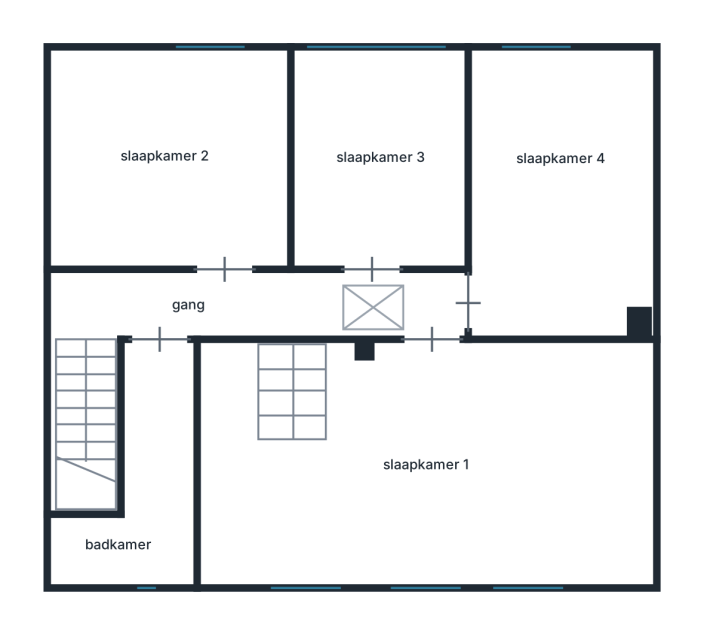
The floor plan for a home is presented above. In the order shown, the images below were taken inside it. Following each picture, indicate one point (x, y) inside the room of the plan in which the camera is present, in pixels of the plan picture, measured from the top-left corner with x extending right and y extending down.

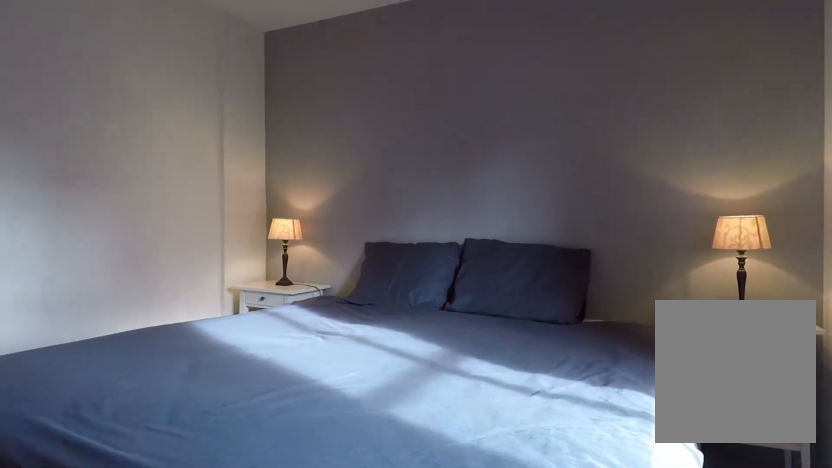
(171, 161)
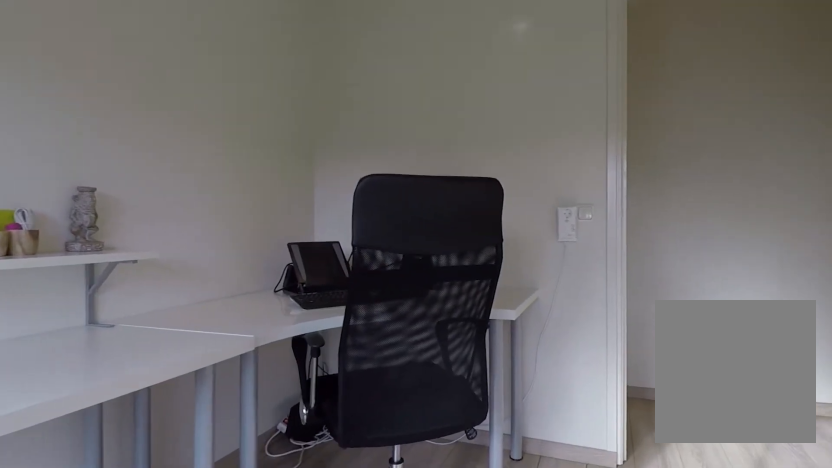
(376, 124)
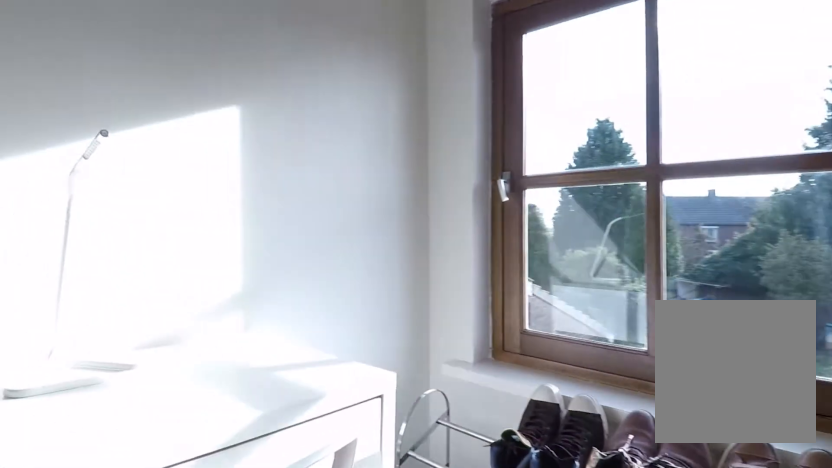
(566, 135)
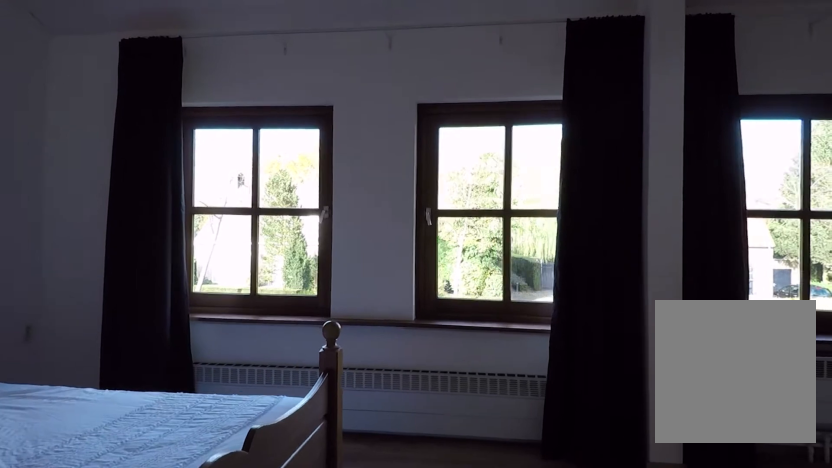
(242, 477)
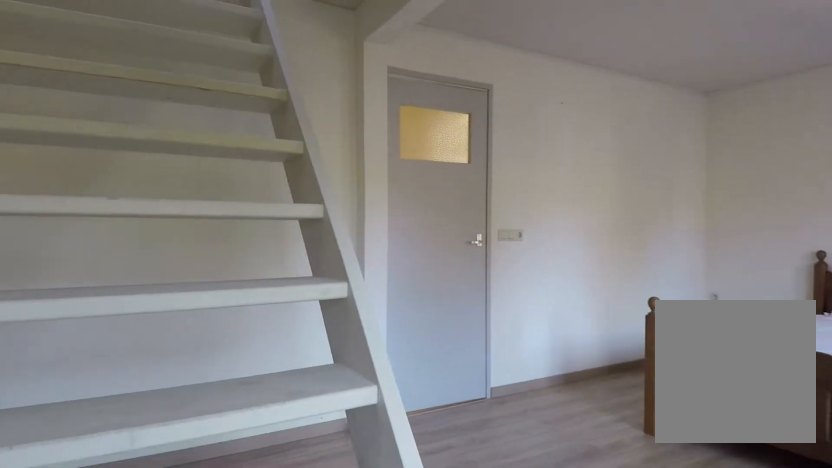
(242, 477)
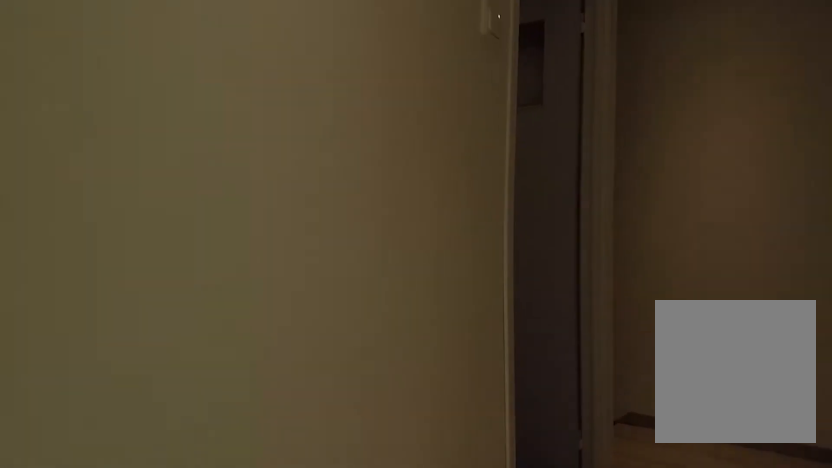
(180, 298)
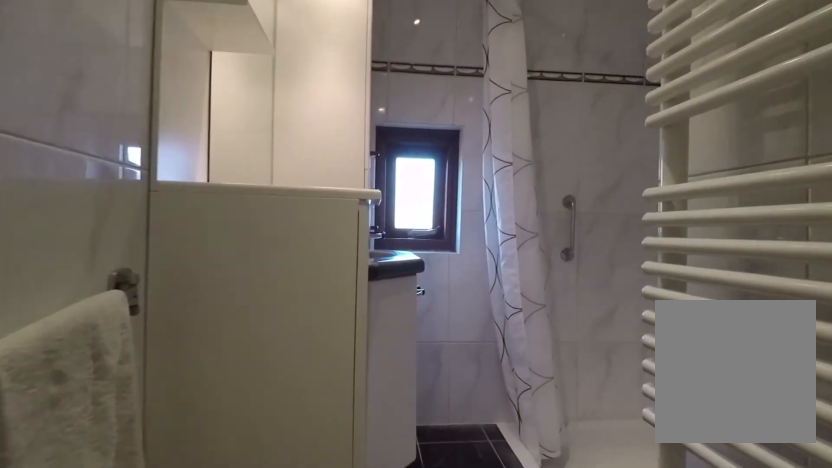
(147, 480)
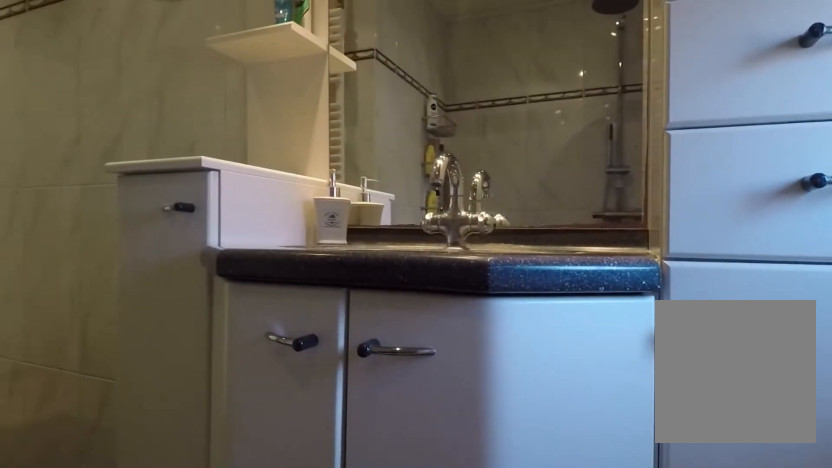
(147, 480)
